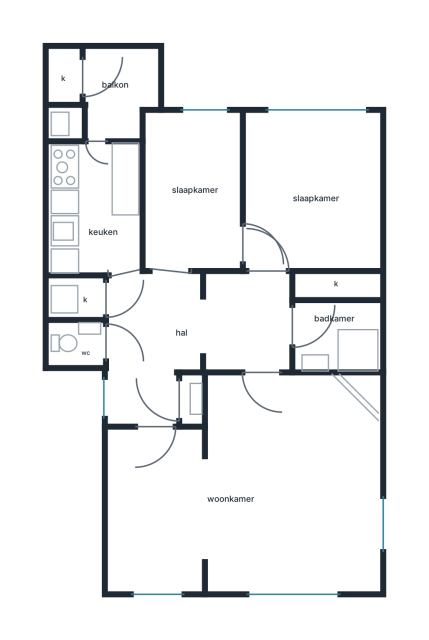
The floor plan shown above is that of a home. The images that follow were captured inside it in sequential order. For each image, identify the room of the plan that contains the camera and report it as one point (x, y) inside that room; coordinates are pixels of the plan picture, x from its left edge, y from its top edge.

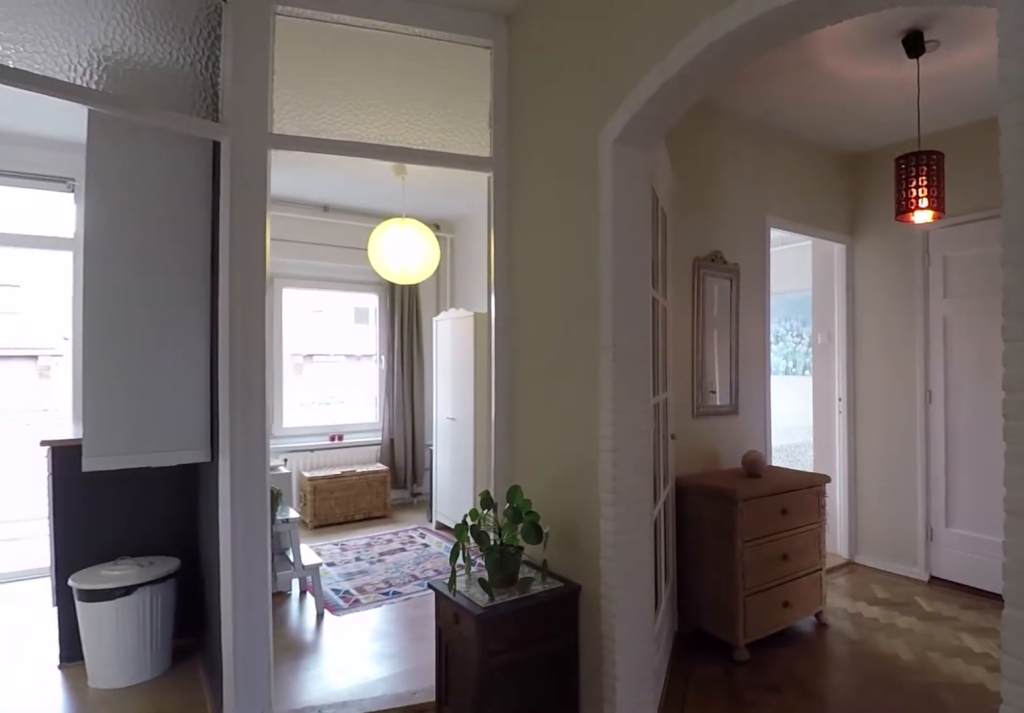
(110, 311)
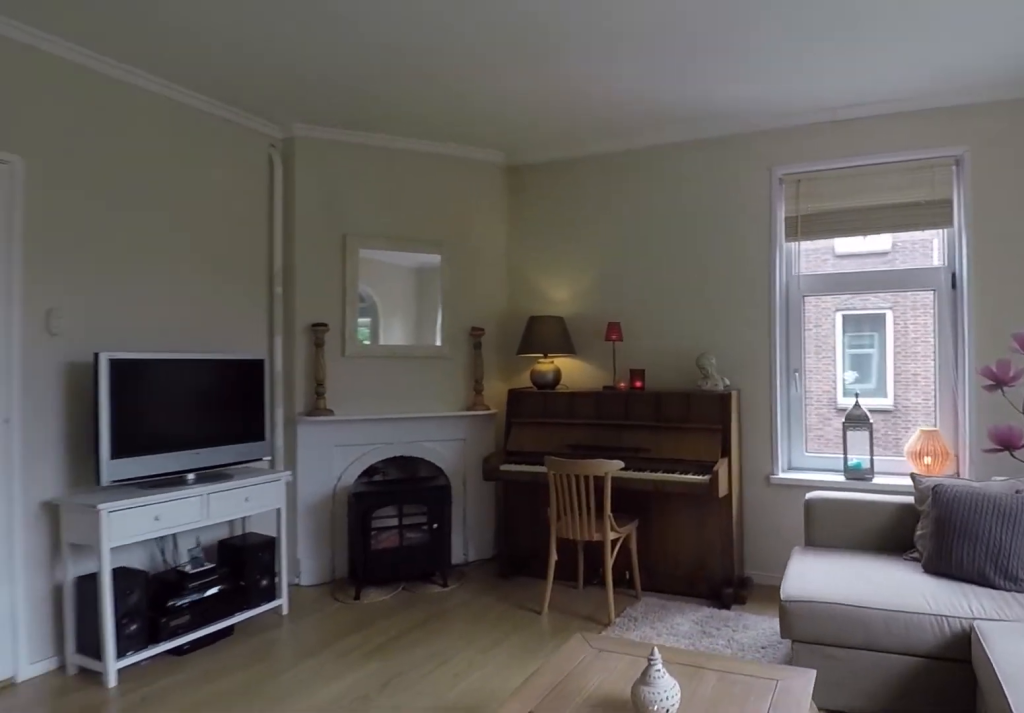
(252, 489)
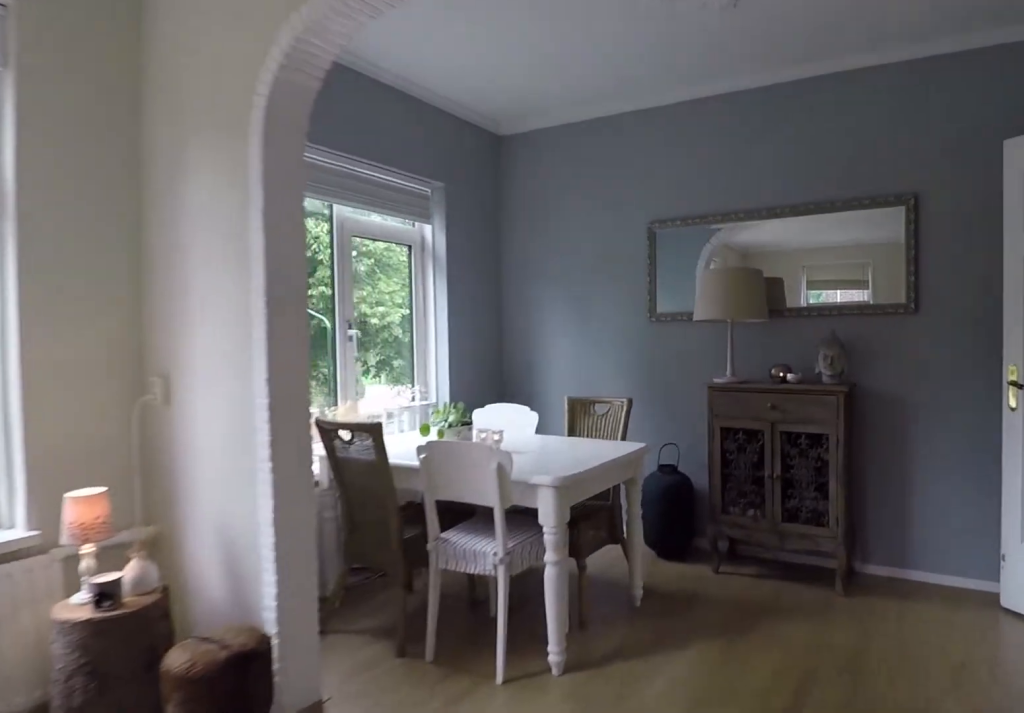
(252, 489)
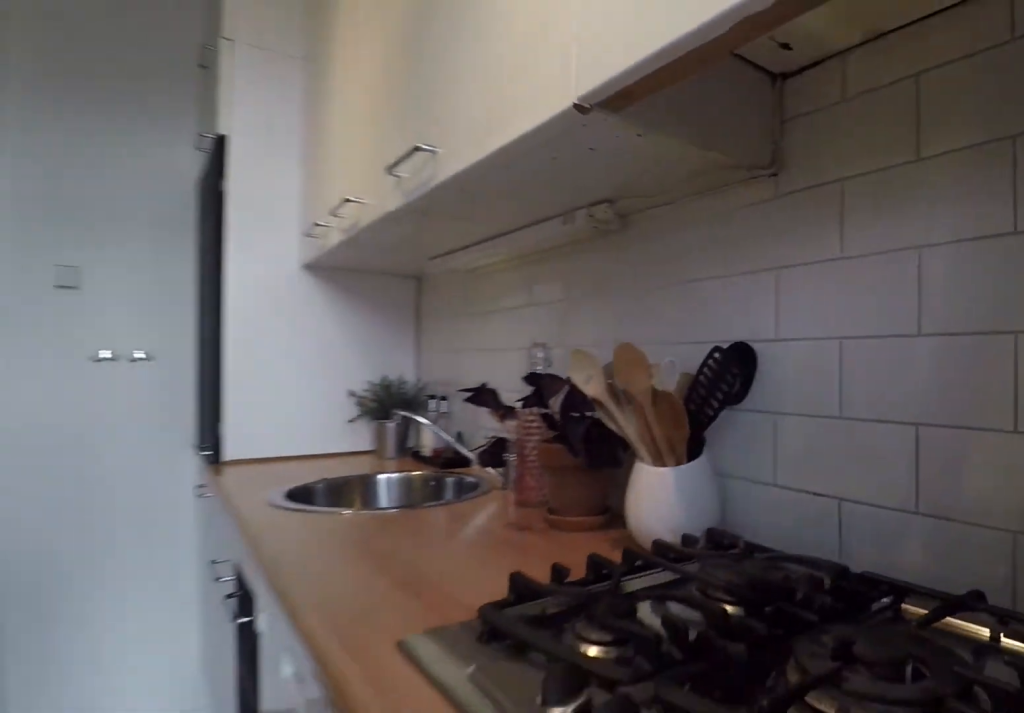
(95, 207)
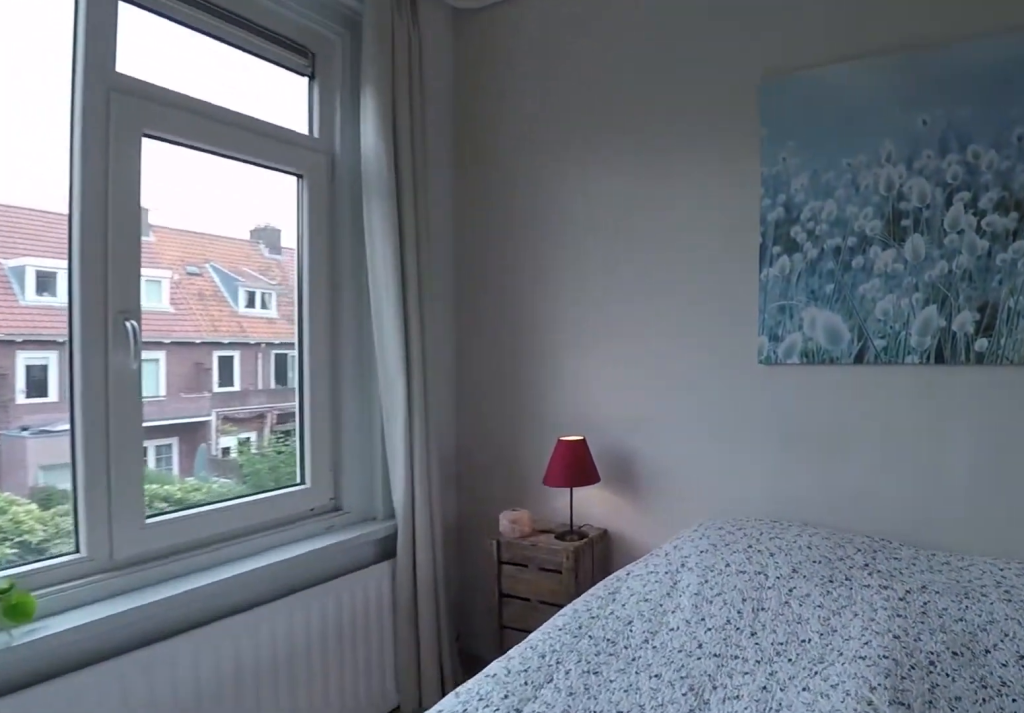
(310, 191)
